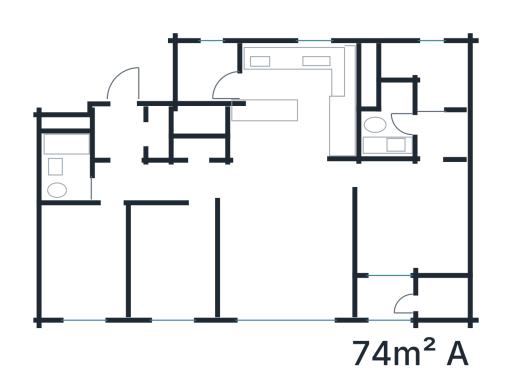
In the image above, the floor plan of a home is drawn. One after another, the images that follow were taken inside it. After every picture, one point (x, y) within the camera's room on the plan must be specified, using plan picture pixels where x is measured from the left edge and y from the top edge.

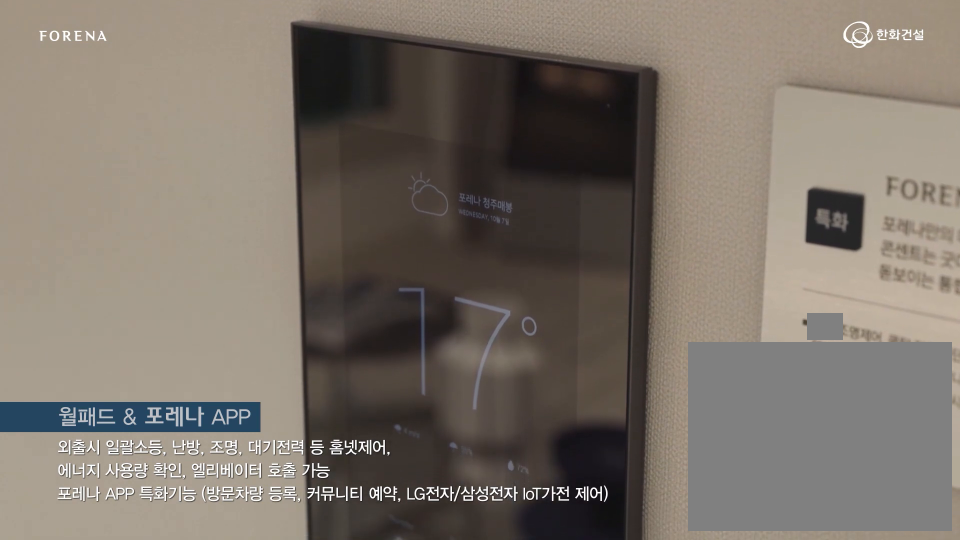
(290, 247)
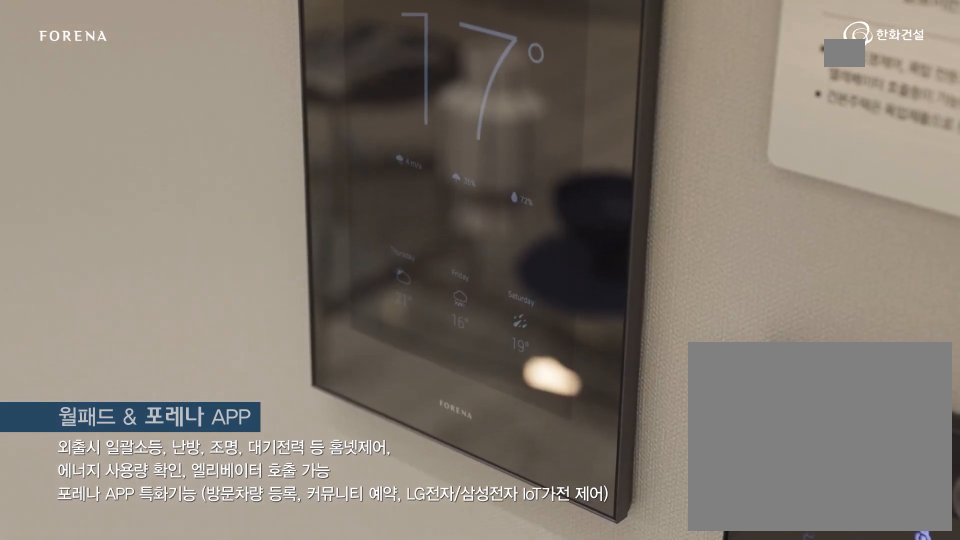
(290, 247)
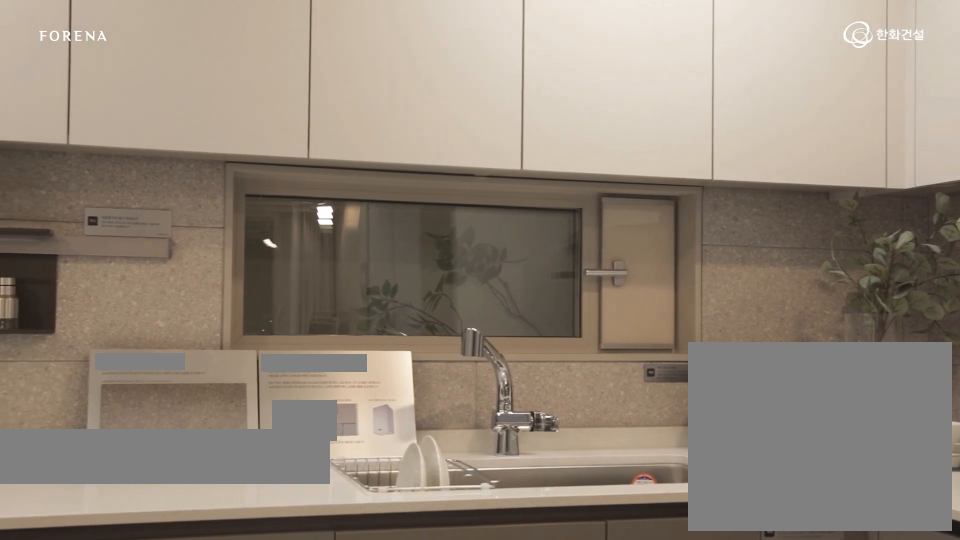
(280, 143)
